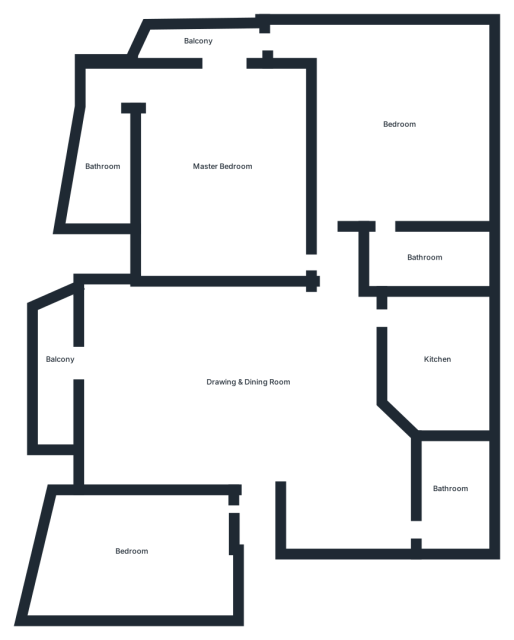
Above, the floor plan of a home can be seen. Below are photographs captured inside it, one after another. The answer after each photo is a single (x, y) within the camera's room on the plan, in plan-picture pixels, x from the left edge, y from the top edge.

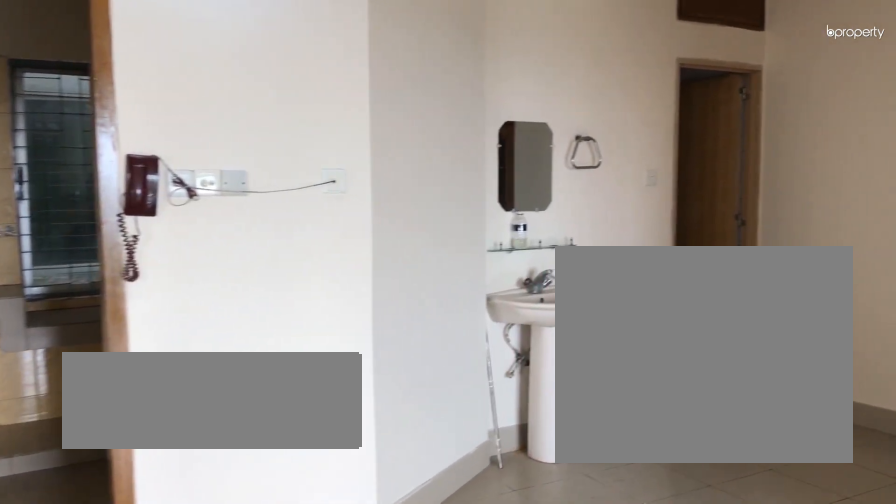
(247, 381)
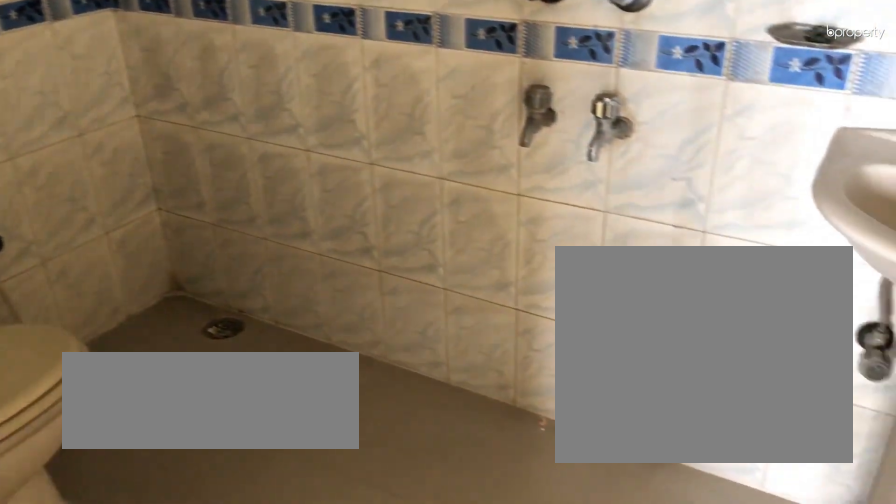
(424, 257)
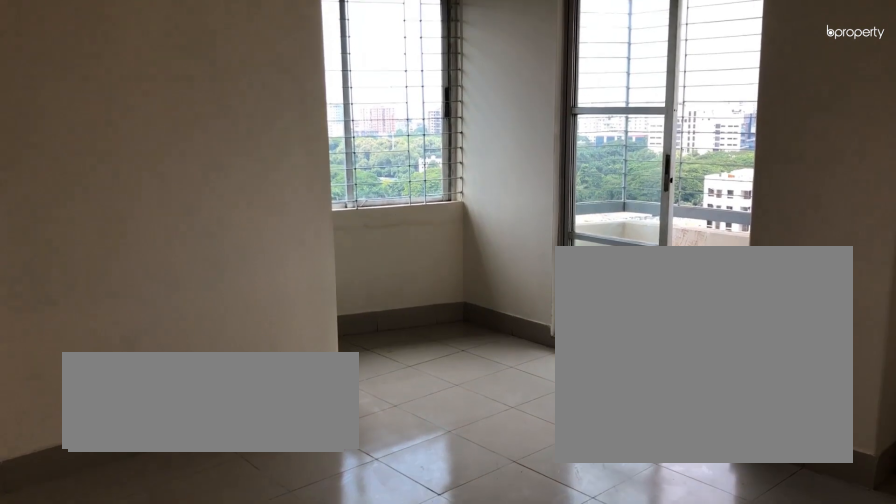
(223, 165)
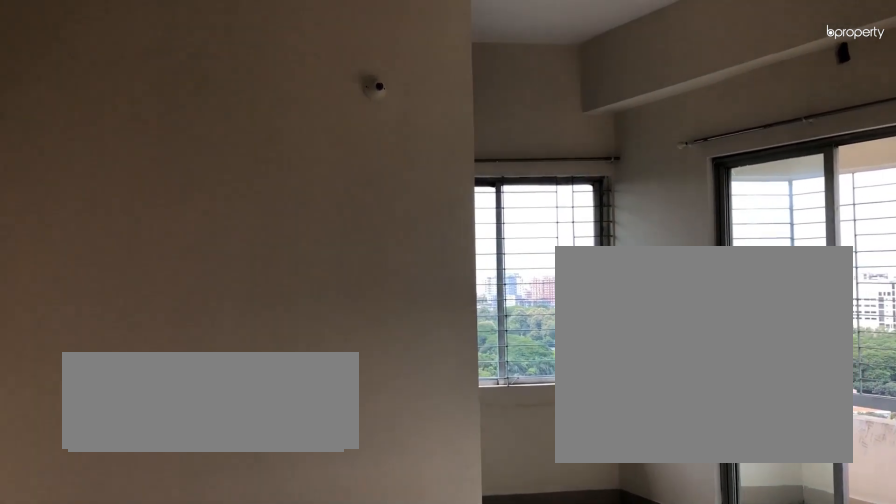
(223, 165)
